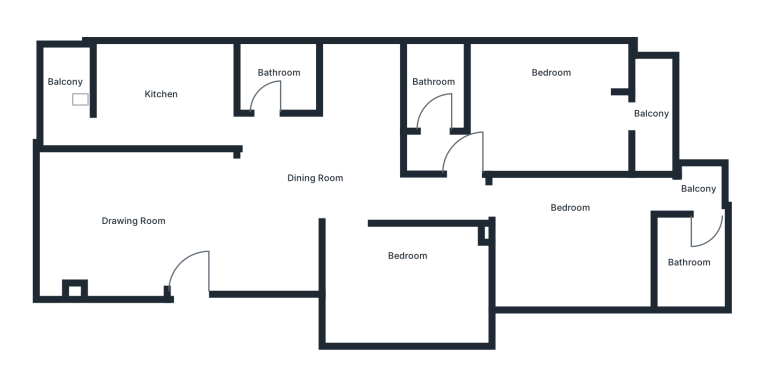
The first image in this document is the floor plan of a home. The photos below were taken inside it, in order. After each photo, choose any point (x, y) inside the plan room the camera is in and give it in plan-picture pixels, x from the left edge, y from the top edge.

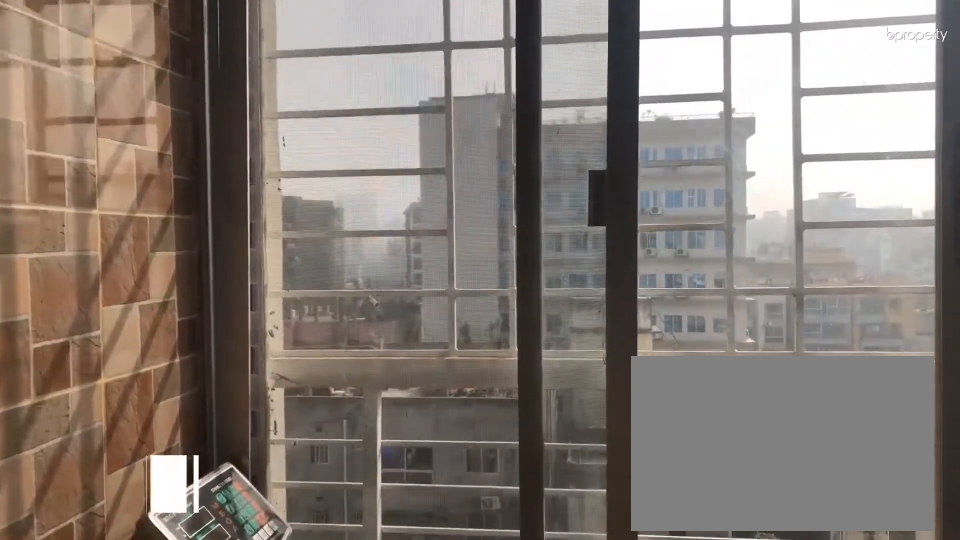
(702, 191)
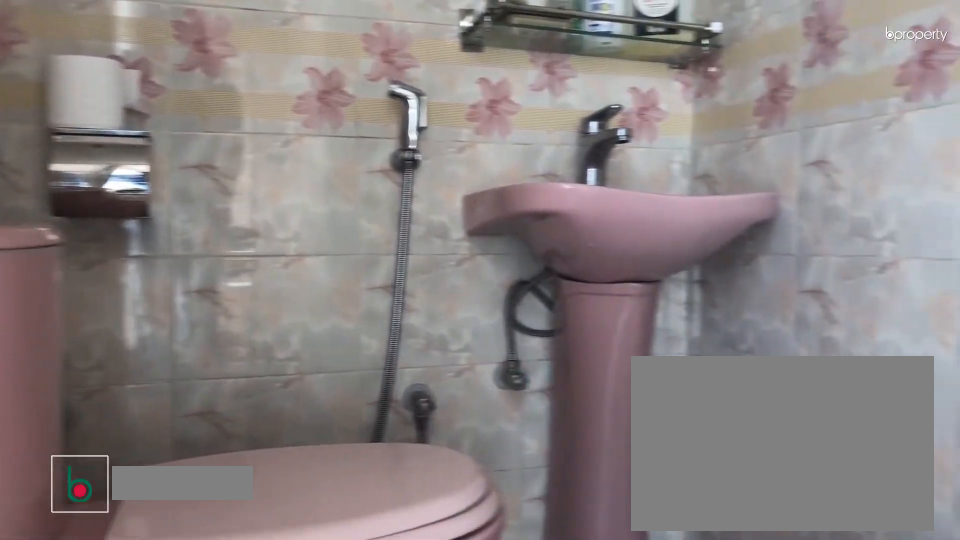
(688, 264)
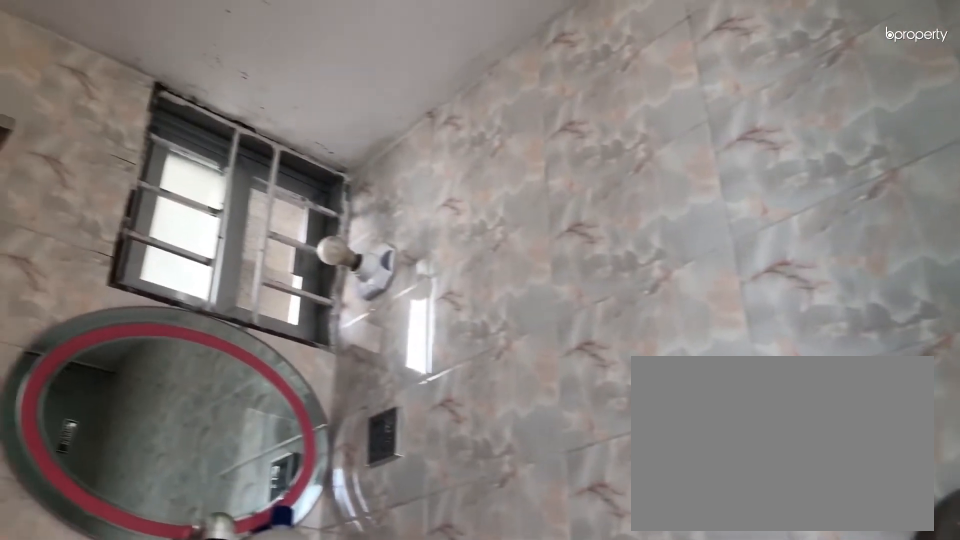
(688, 264)
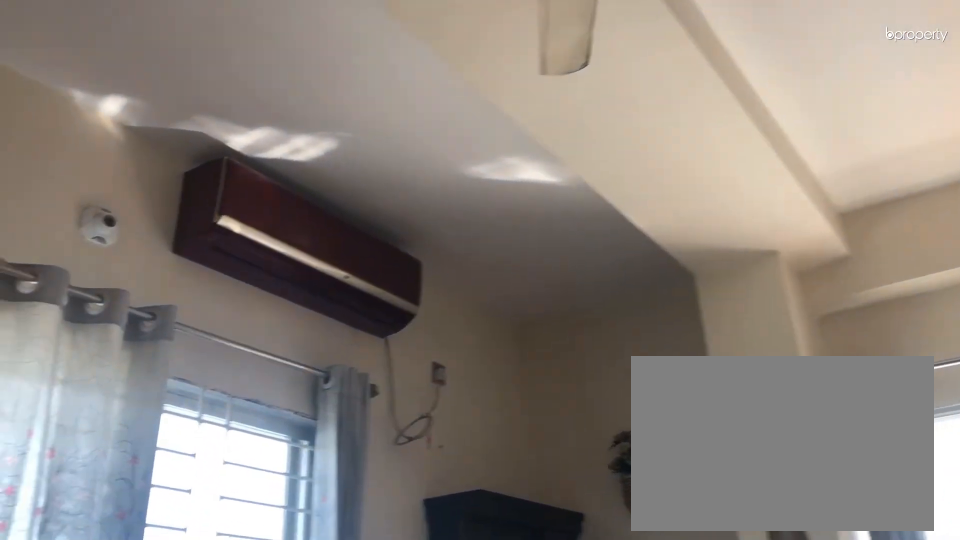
(550, 117)
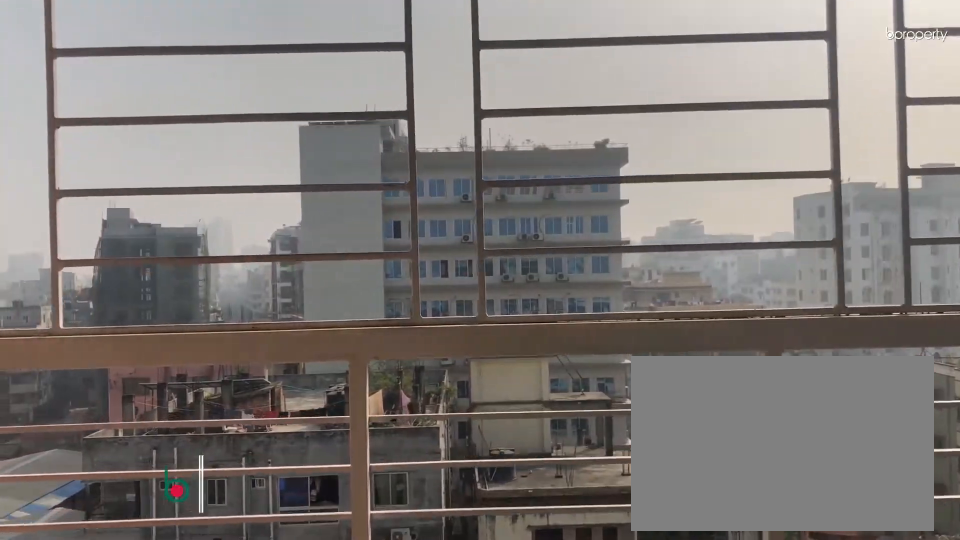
(651, 114)
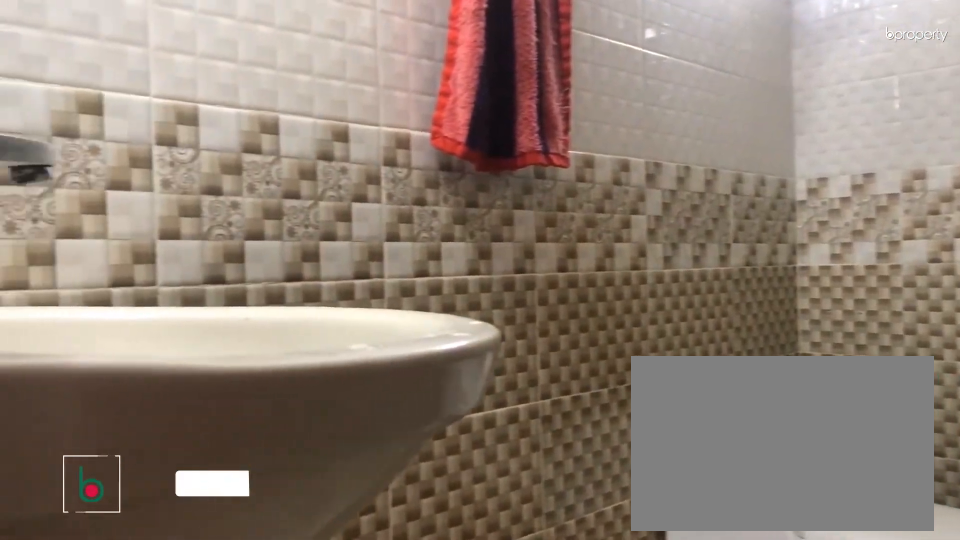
(432, 84)
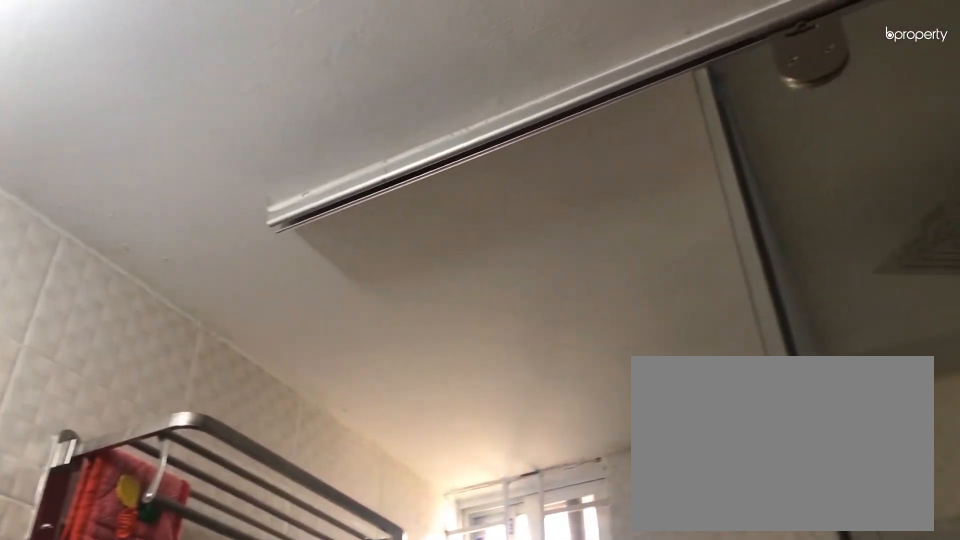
(432, 84)
